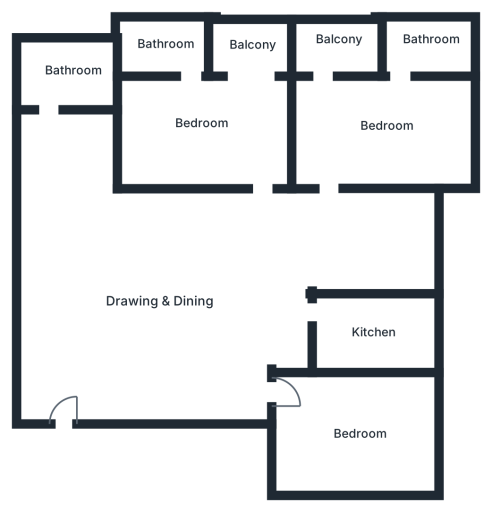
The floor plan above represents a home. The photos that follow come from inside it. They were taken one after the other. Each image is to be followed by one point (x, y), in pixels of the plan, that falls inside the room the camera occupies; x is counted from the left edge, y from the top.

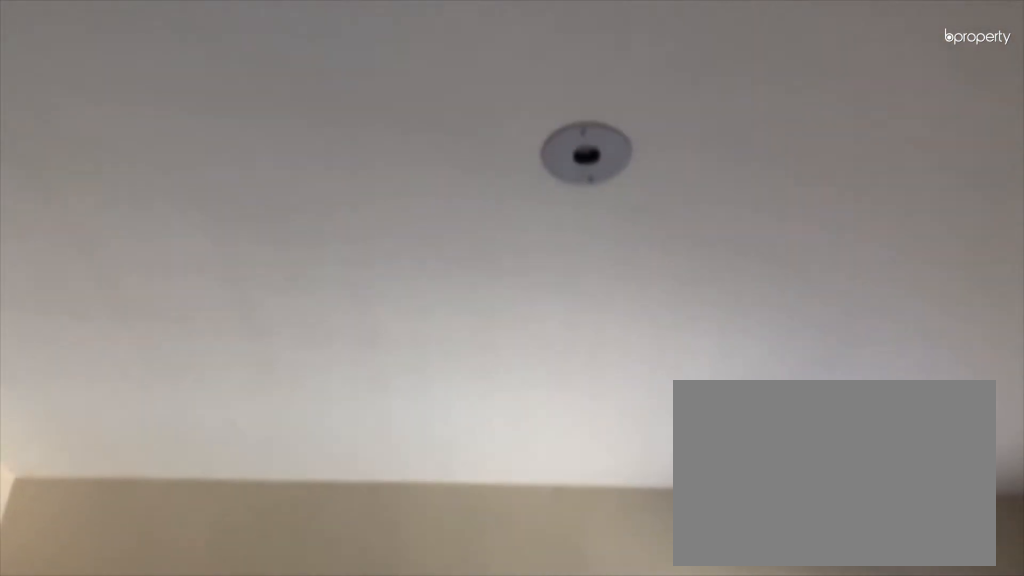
(390, 127)
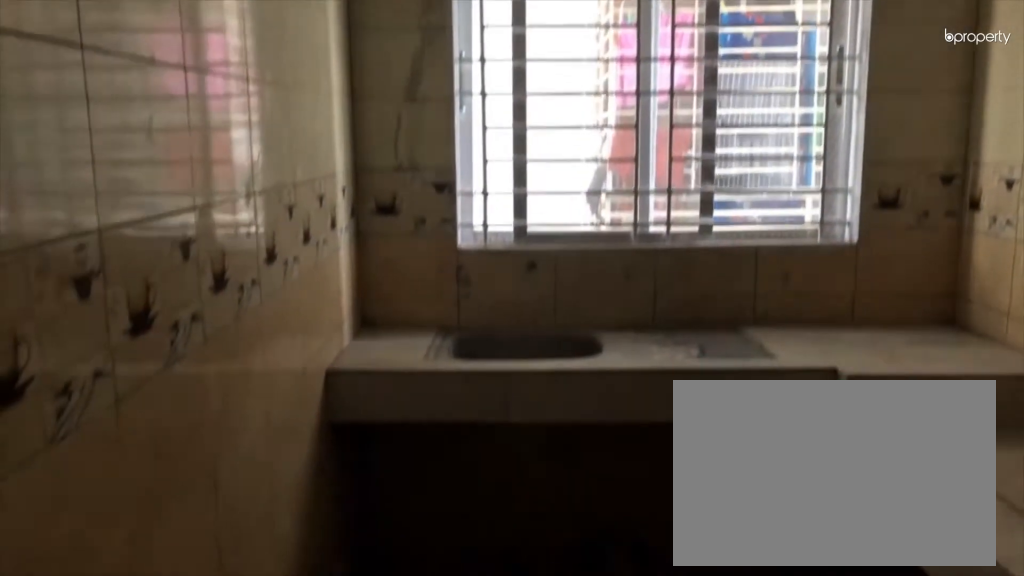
(374, 334)
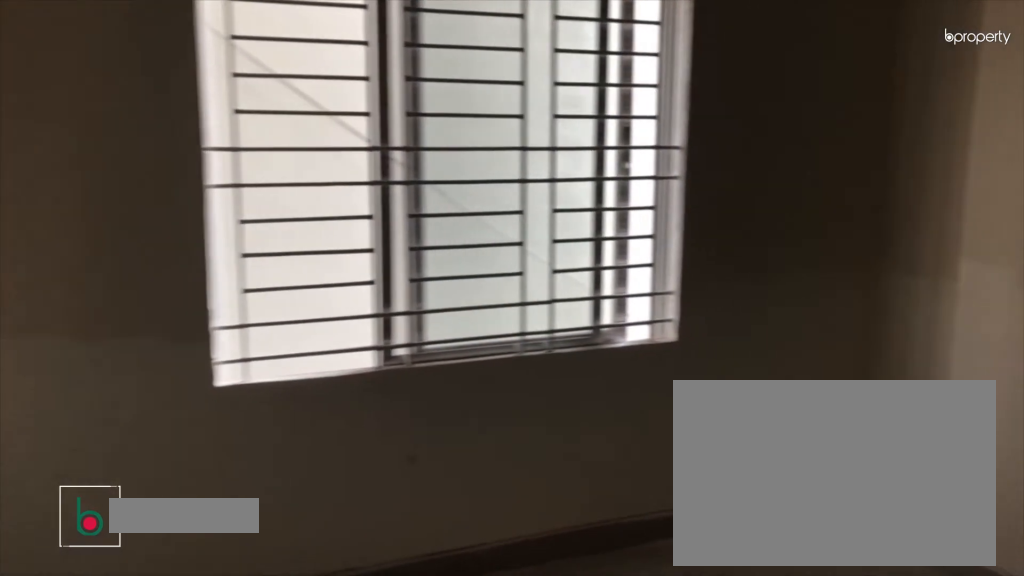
(355, 433)
